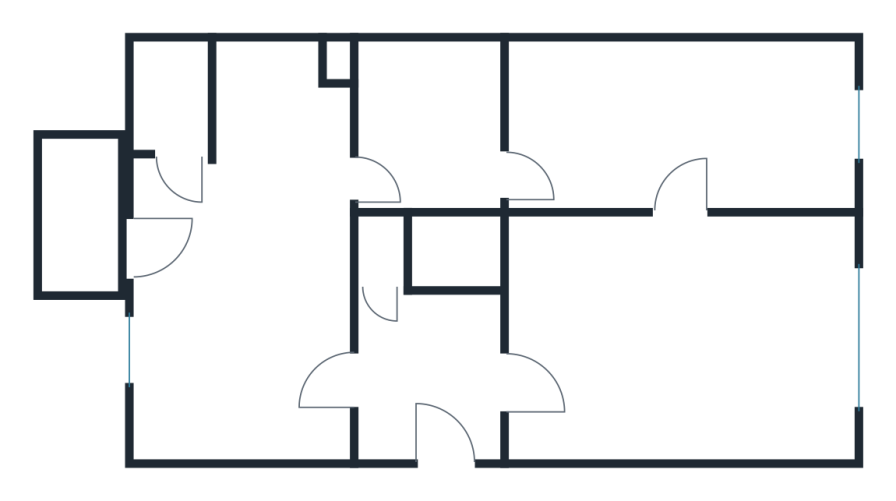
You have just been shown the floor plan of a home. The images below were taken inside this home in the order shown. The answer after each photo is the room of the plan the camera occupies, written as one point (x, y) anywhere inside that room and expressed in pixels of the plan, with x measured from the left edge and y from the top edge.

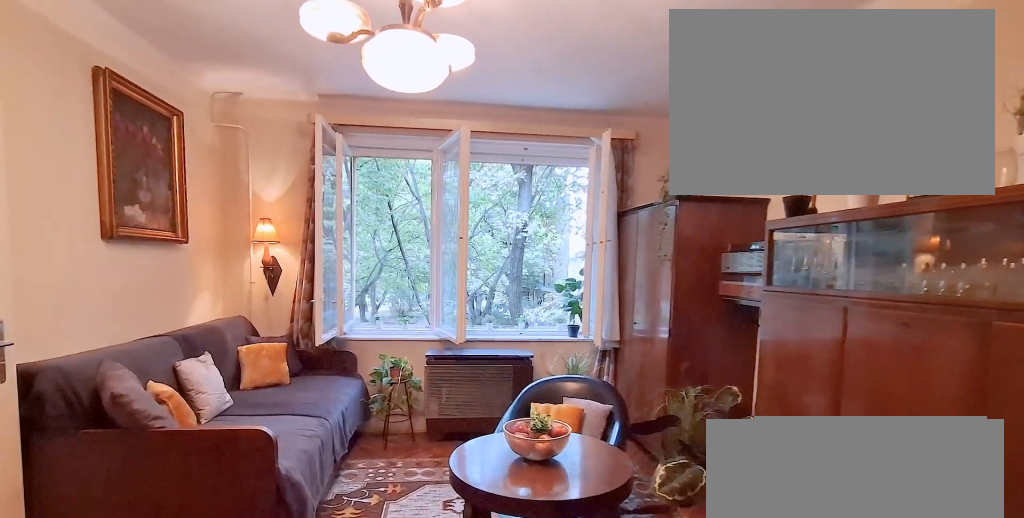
(677, 344)
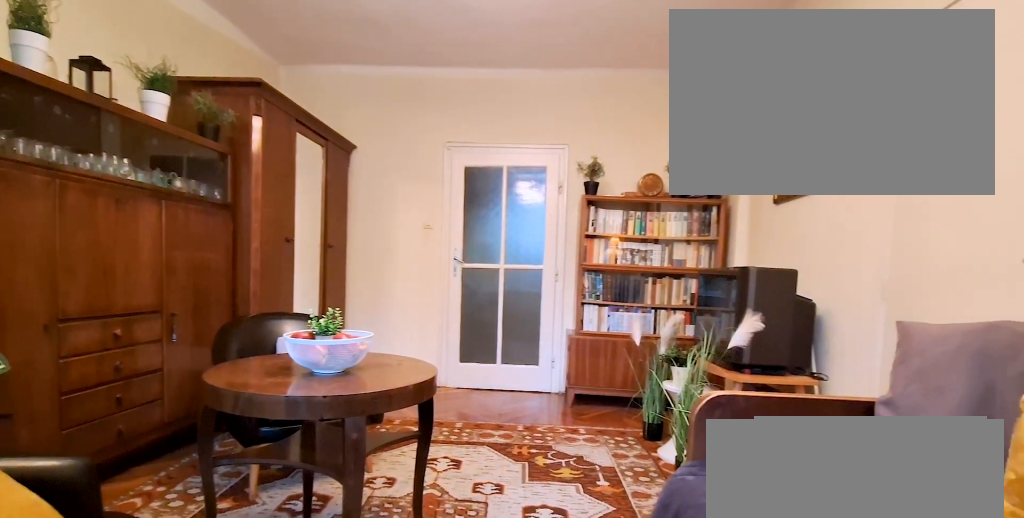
(676, 344)
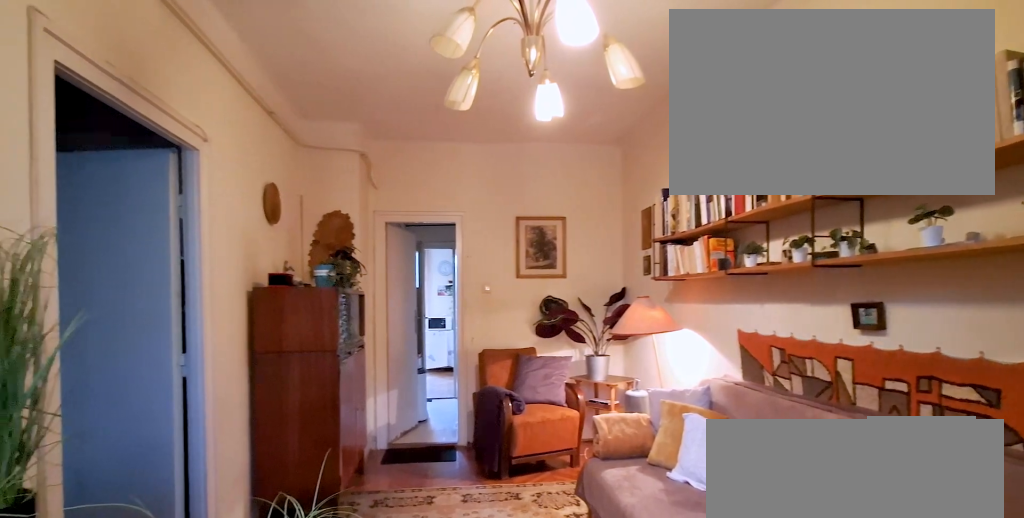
(676, 123)
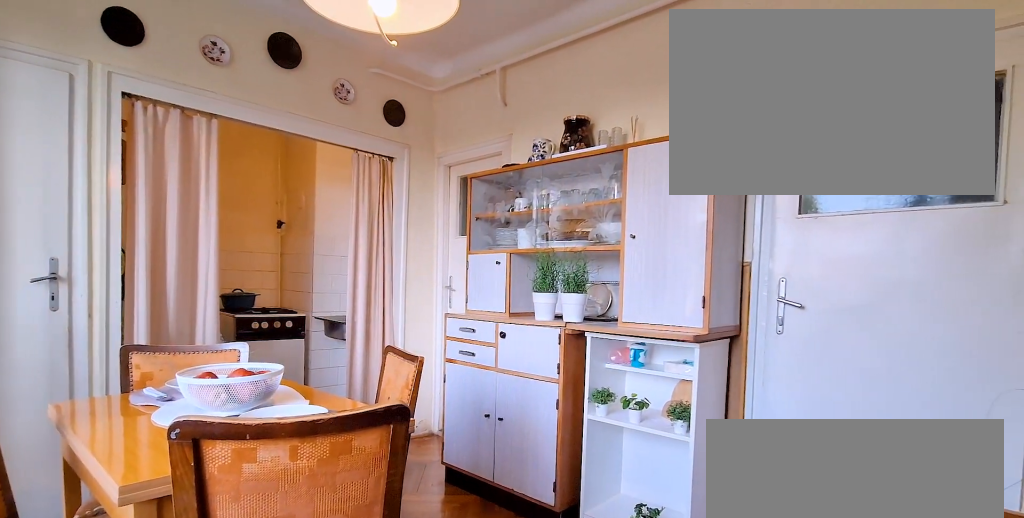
(248, 272)
